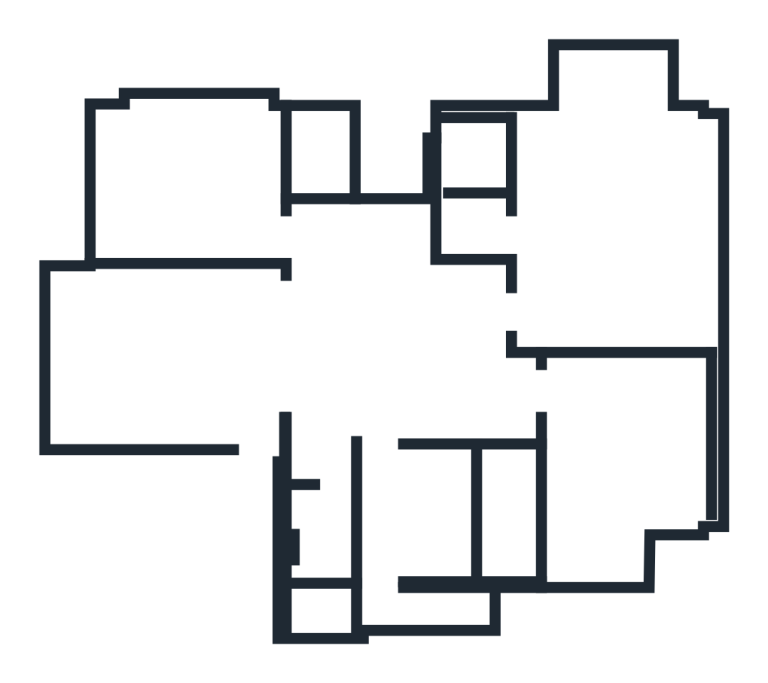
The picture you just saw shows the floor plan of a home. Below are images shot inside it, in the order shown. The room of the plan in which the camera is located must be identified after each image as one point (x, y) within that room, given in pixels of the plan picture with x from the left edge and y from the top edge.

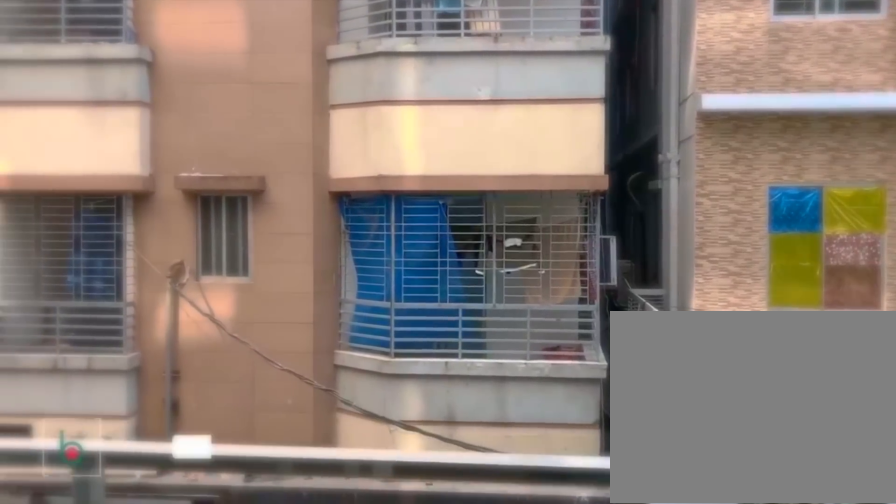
(610, 83)
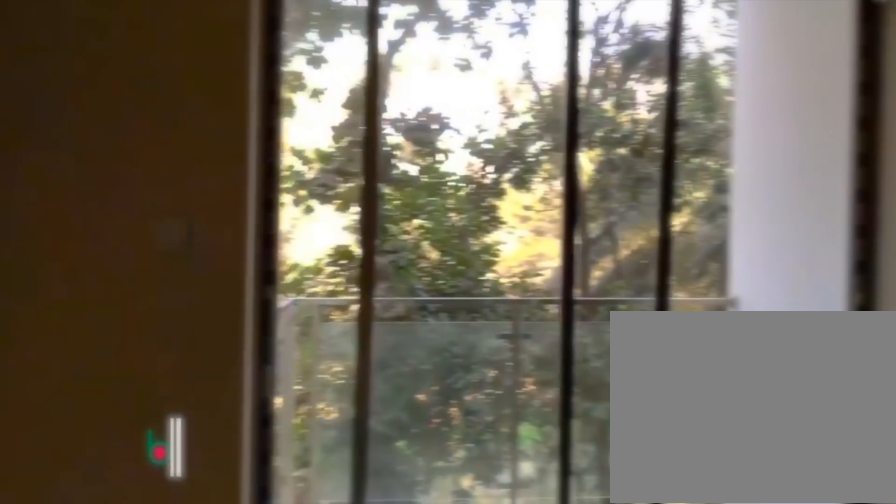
(624, 448)
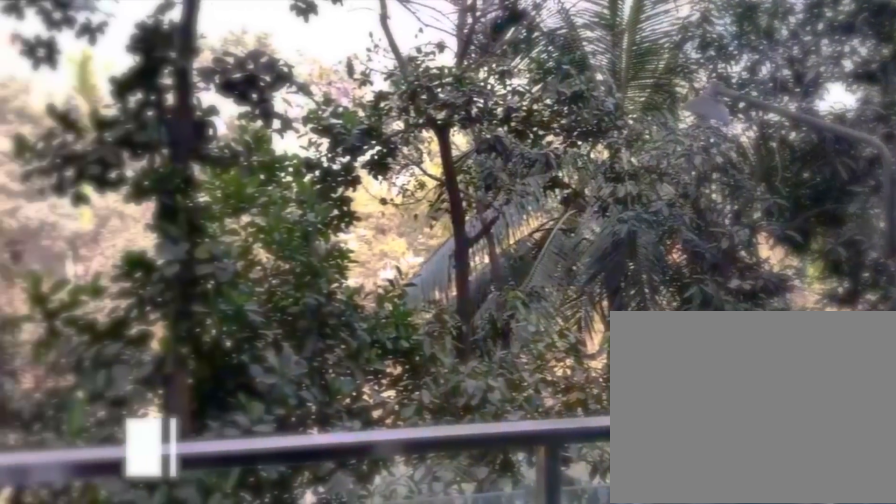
(589, 546)
